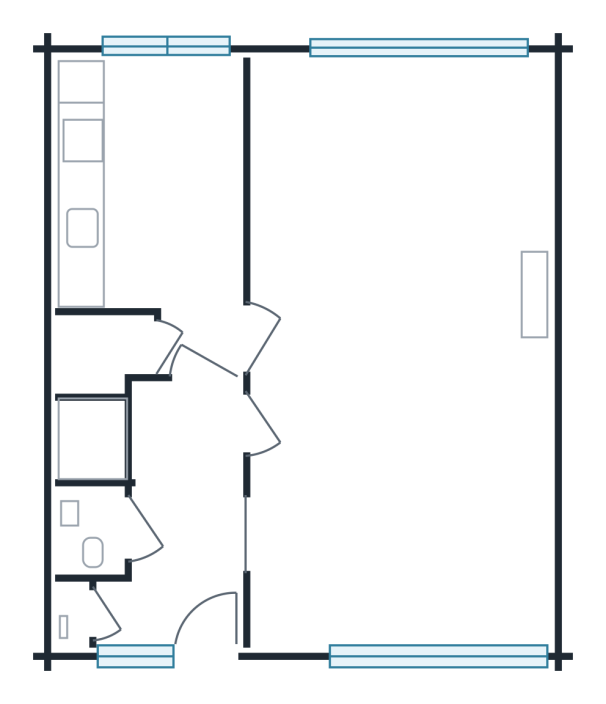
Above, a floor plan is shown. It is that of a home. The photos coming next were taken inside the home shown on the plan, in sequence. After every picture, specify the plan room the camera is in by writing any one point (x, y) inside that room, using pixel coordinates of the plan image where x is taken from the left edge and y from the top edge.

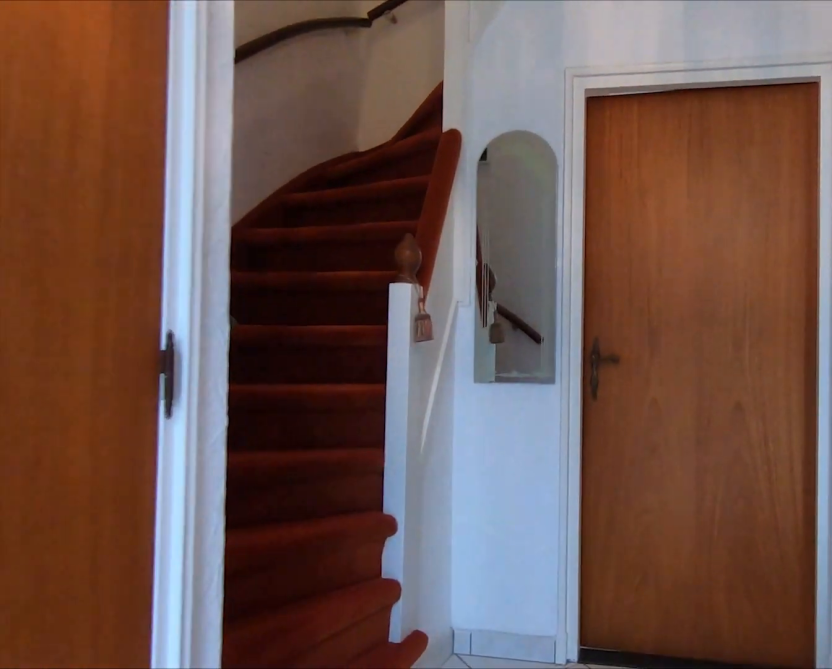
(182, 520)
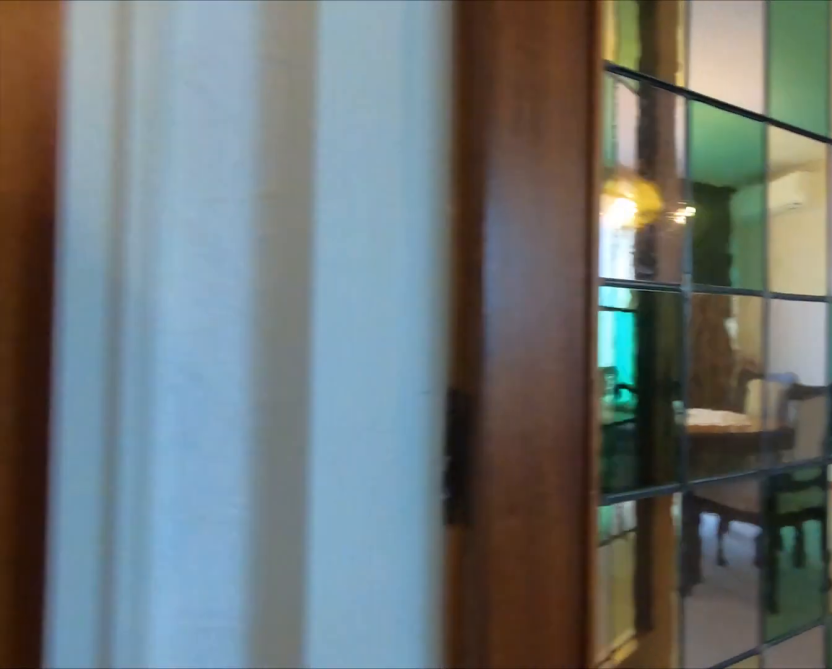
(182, 520)
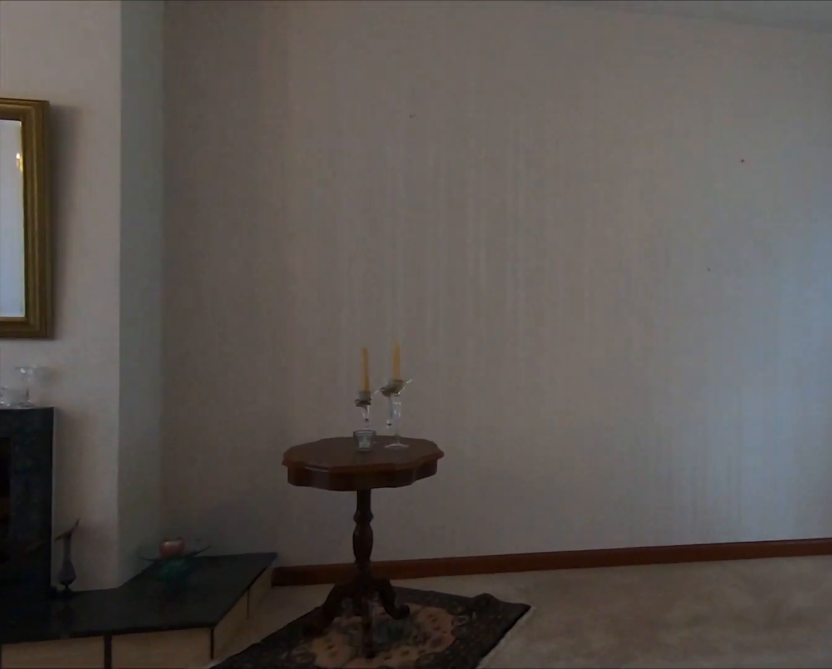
(273, 357)
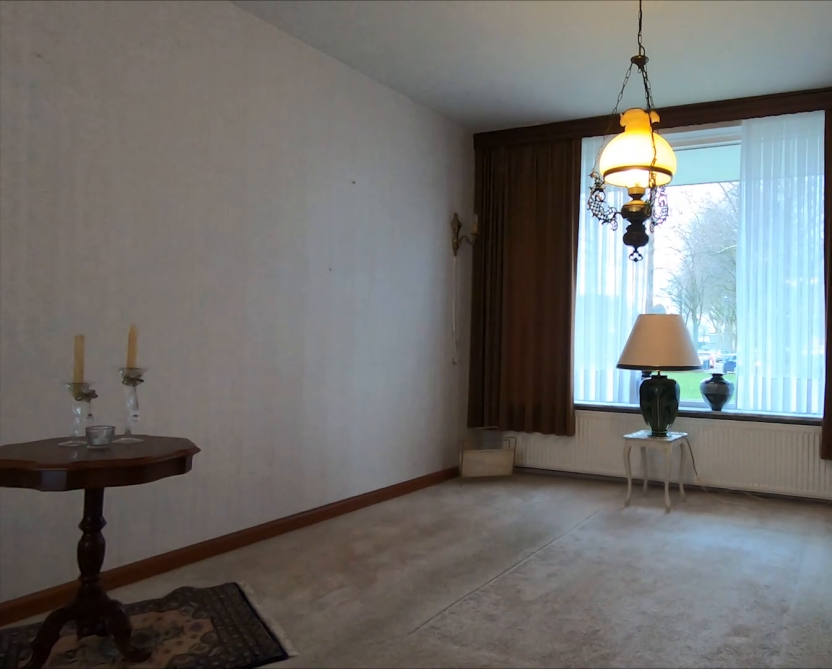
(270, 297)
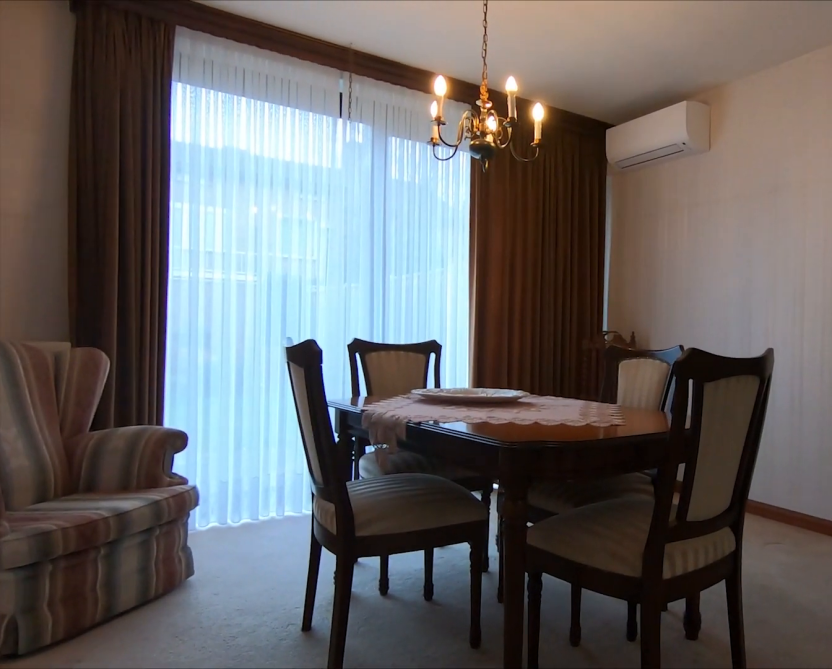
(281, 571)
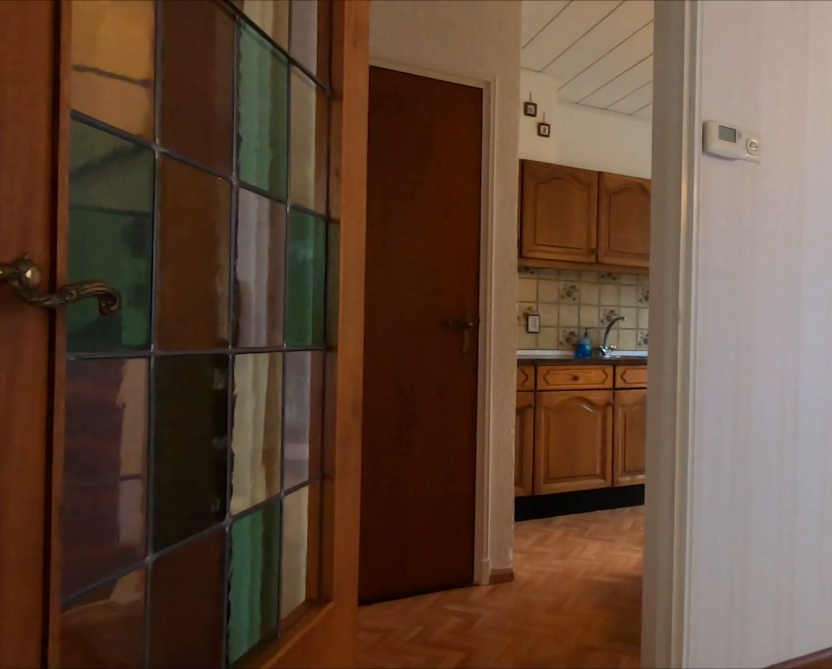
(527, 440)
